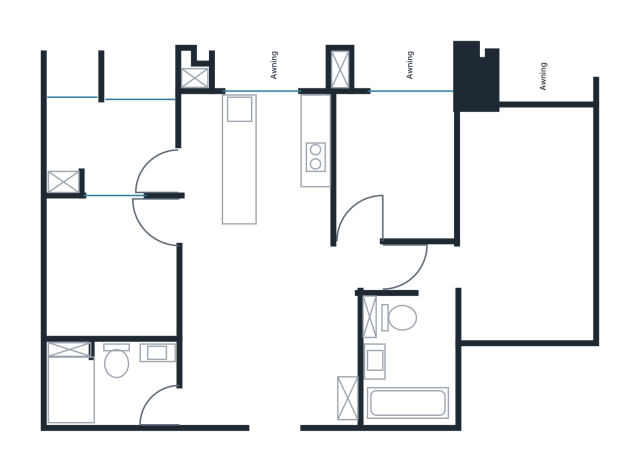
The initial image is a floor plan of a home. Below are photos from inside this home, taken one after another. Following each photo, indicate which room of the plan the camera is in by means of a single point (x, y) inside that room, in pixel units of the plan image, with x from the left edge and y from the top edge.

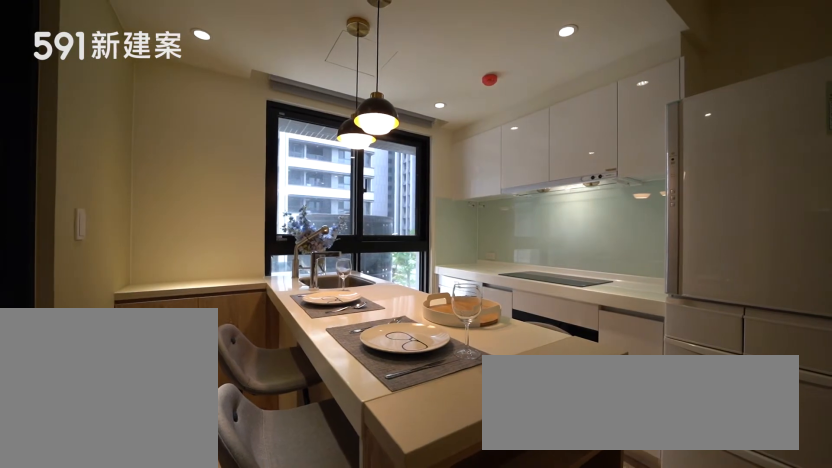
(226, 167)
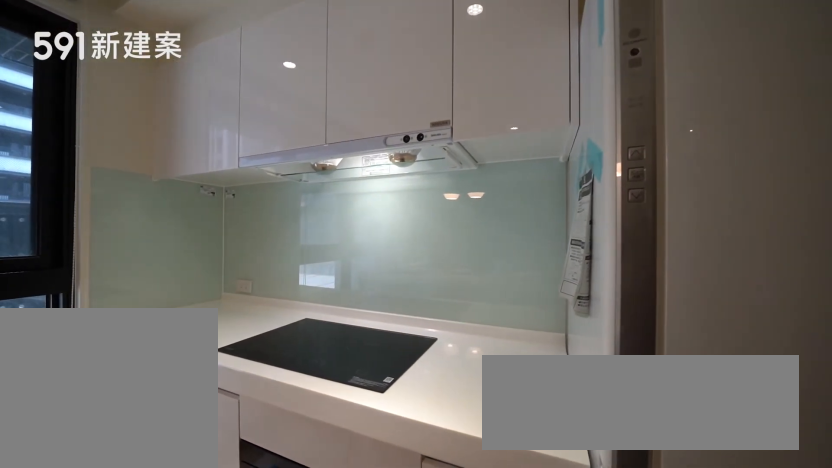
(300, 157)
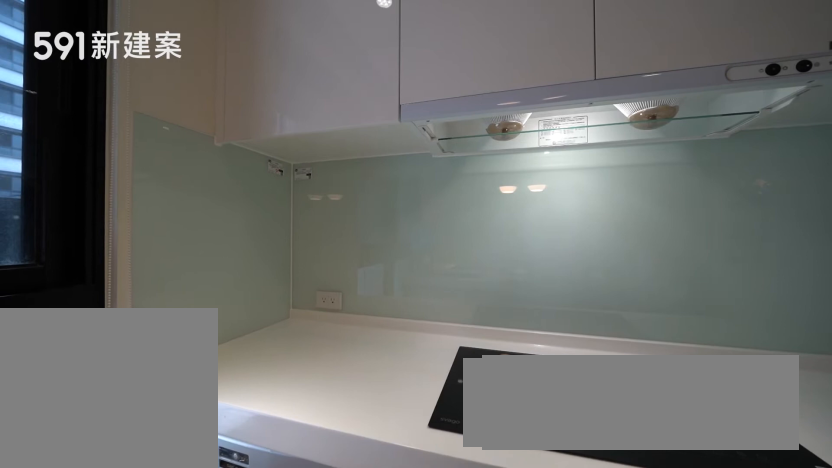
(300, 157)
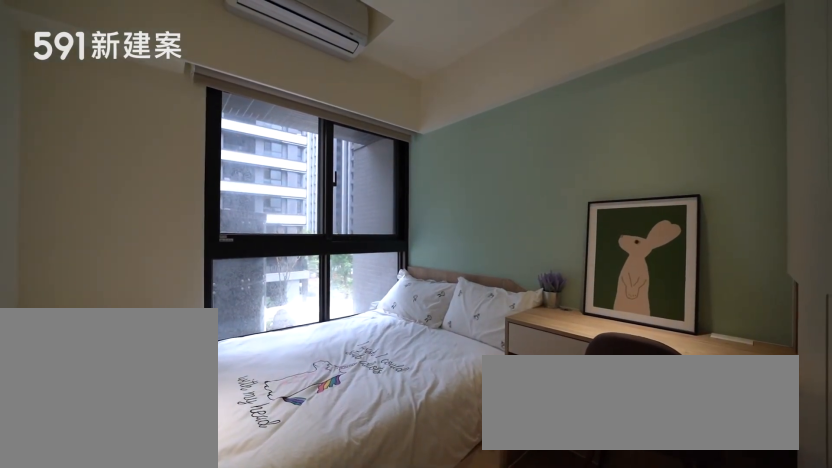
(399, 166)
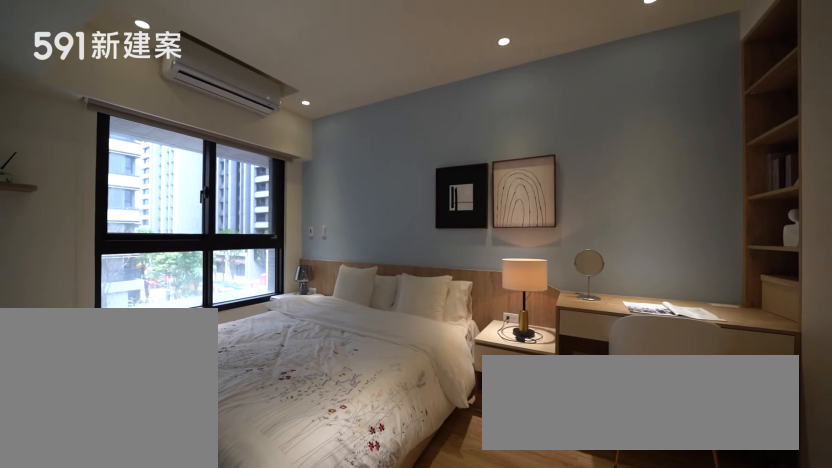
(514, 226)
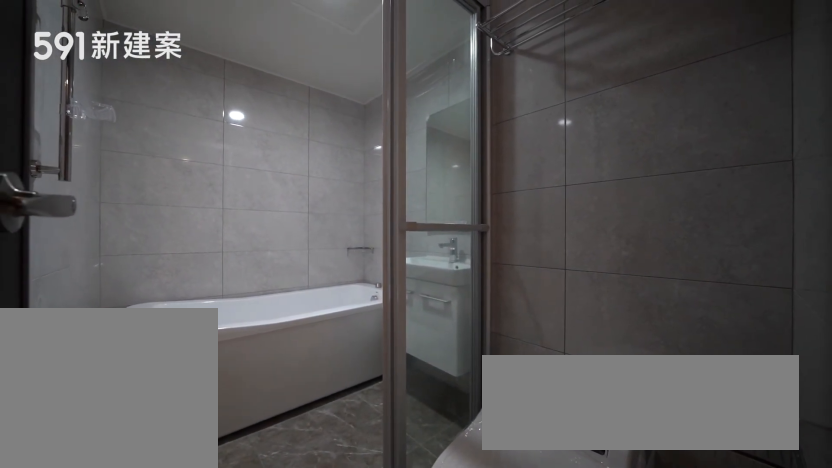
(405, 360)
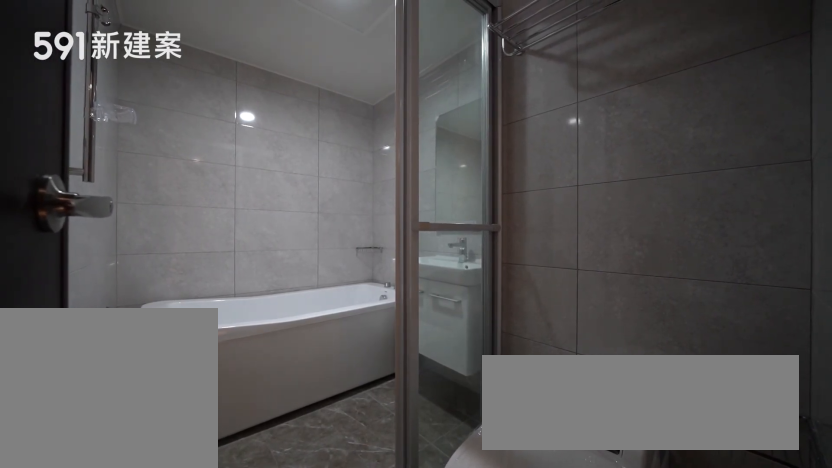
(405, 360)
